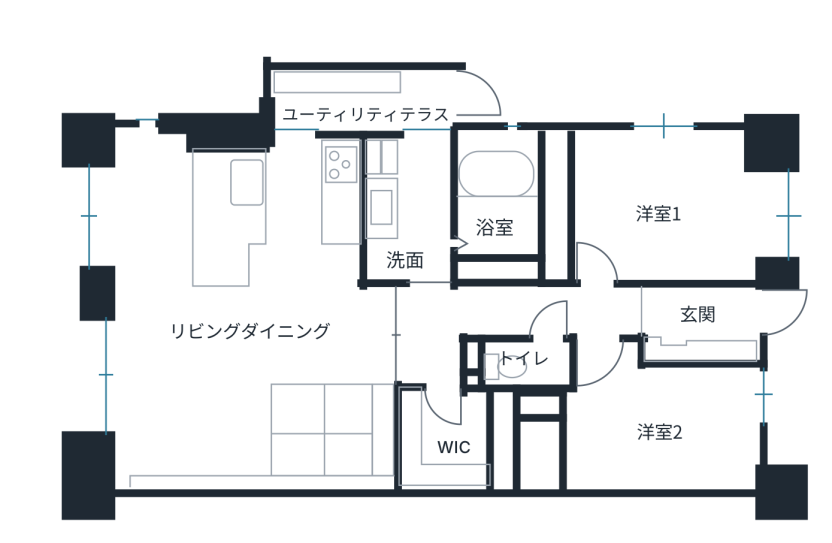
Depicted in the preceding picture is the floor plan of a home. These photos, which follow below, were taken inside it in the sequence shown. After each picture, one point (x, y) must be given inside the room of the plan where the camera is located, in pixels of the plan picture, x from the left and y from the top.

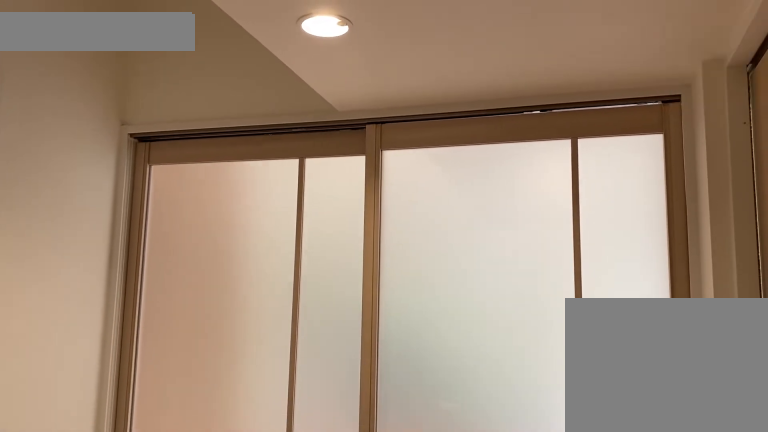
(393, 333)
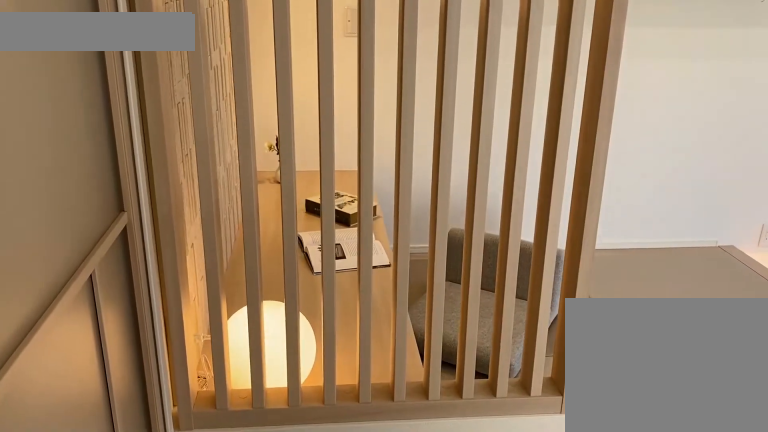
(331, 426)
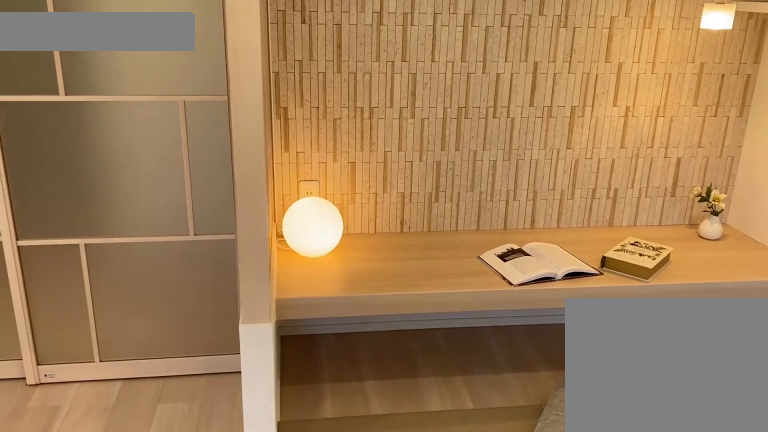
(331, 426)
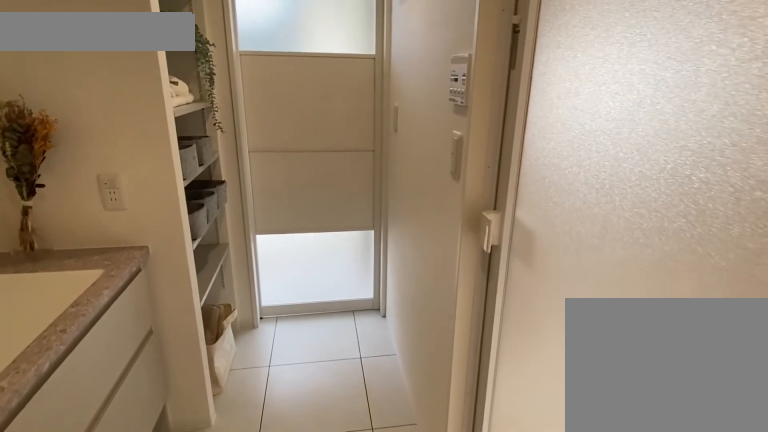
(402, 211)
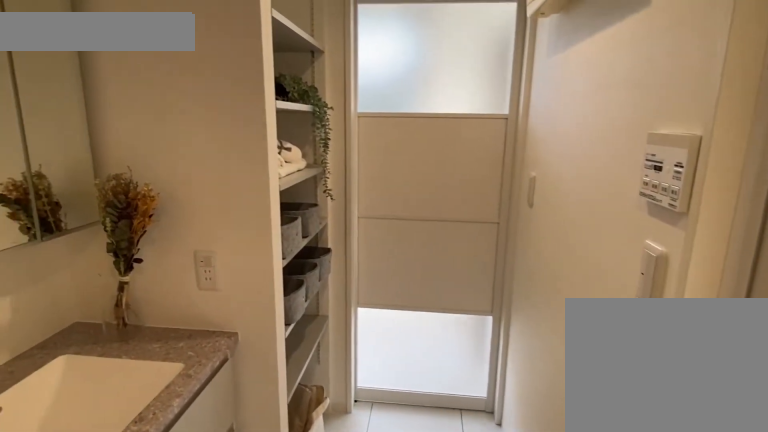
(402, 211)
